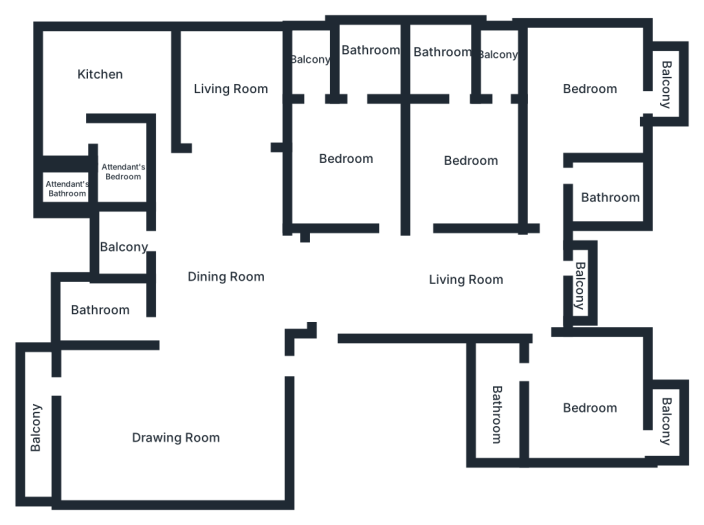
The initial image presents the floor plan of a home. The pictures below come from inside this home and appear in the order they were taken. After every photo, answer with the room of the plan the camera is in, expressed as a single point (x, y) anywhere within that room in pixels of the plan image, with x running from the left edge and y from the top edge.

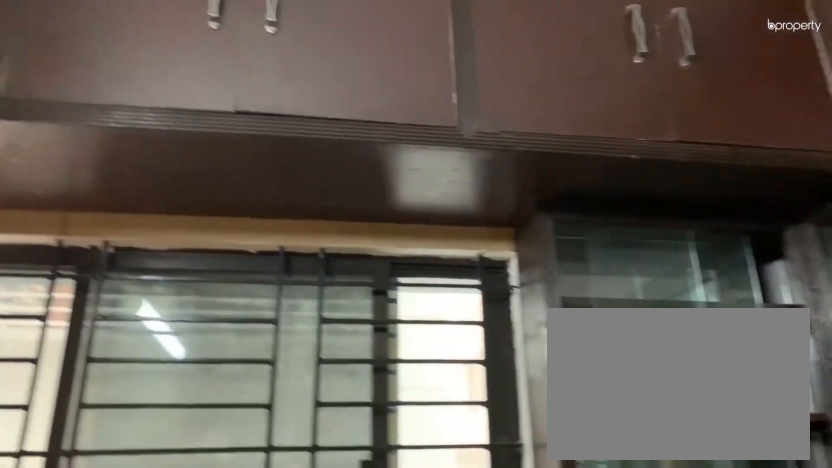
(96, 69)
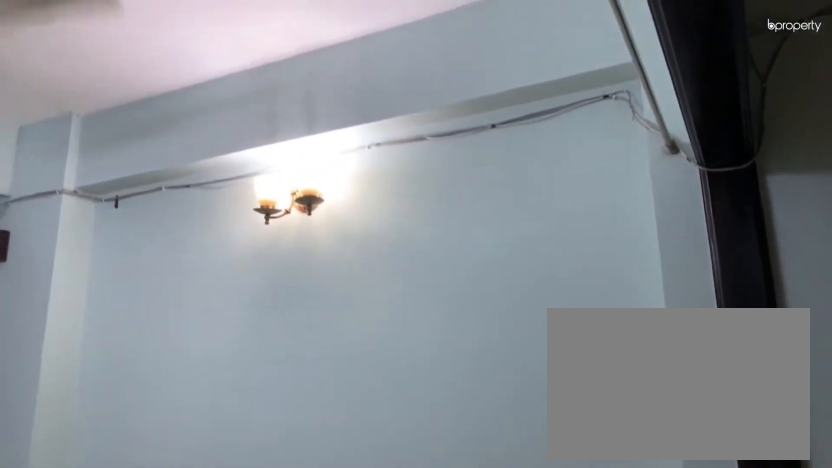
(224, 75)
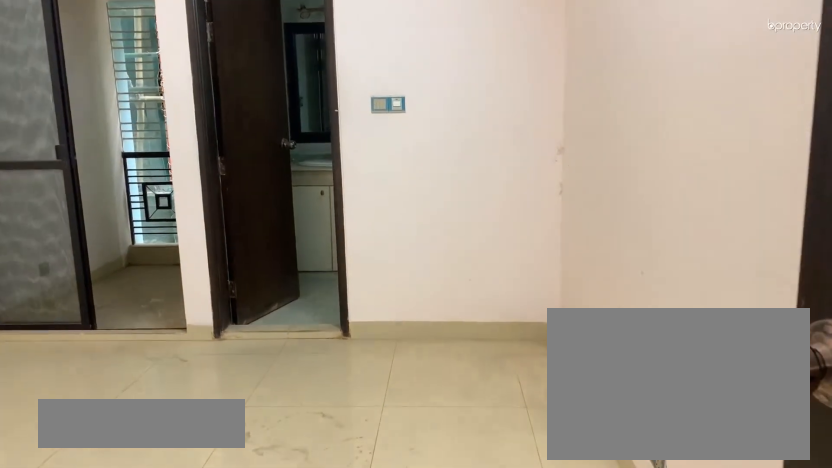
(343, 149)
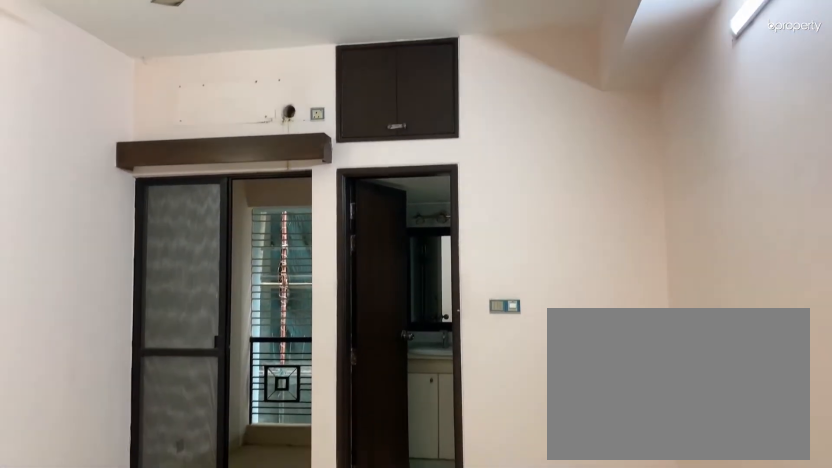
(343, 149)
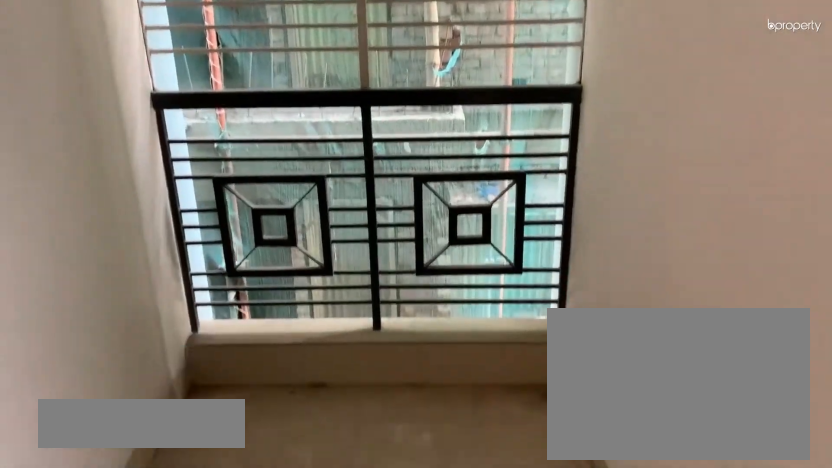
(309, 63)
